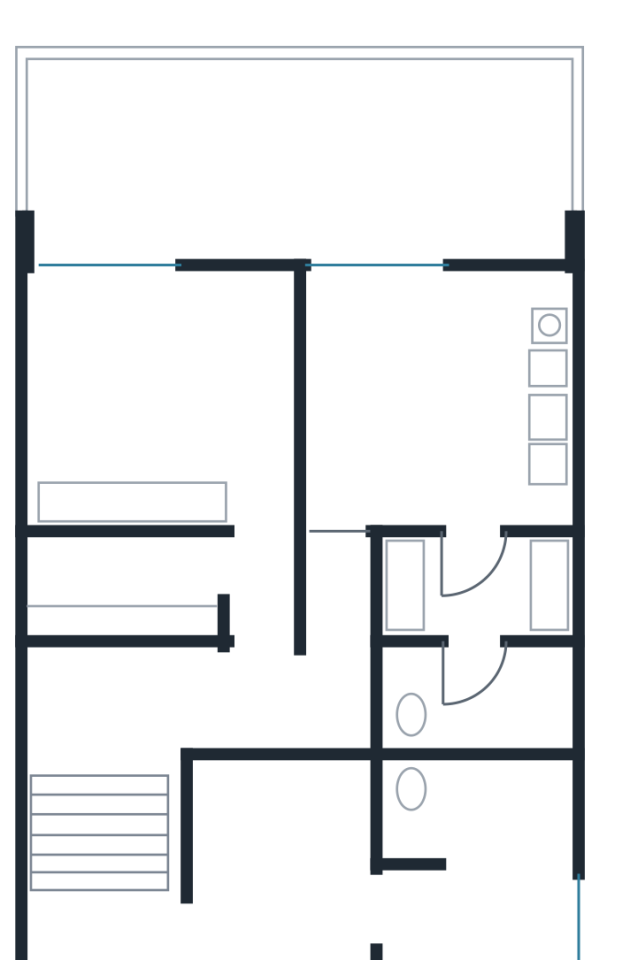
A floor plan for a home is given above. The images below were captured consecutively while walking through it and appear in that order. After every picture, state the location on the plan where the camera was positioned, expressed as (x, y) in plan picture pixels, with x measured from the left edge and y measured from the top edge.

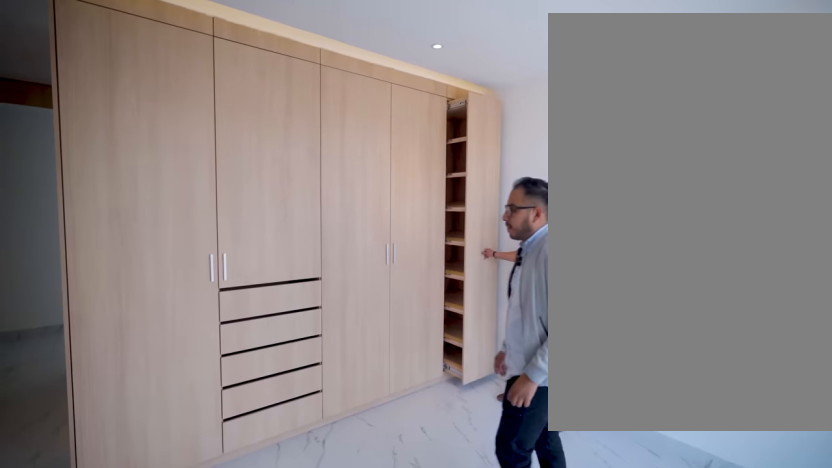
(205, 415)
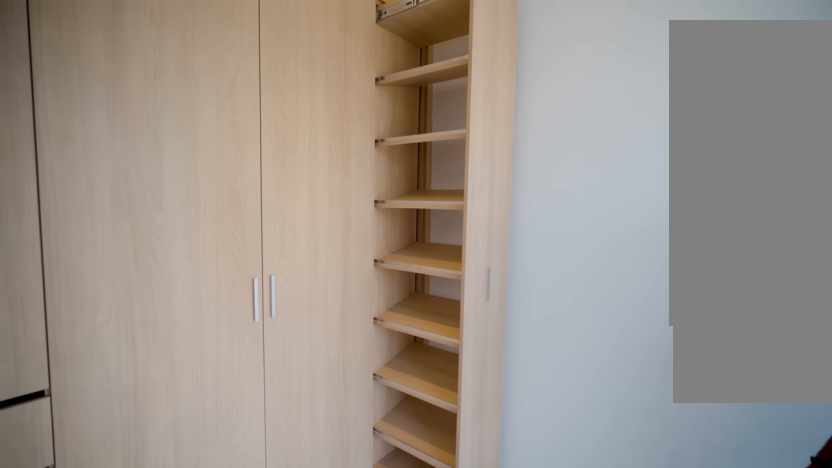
(133, 433)
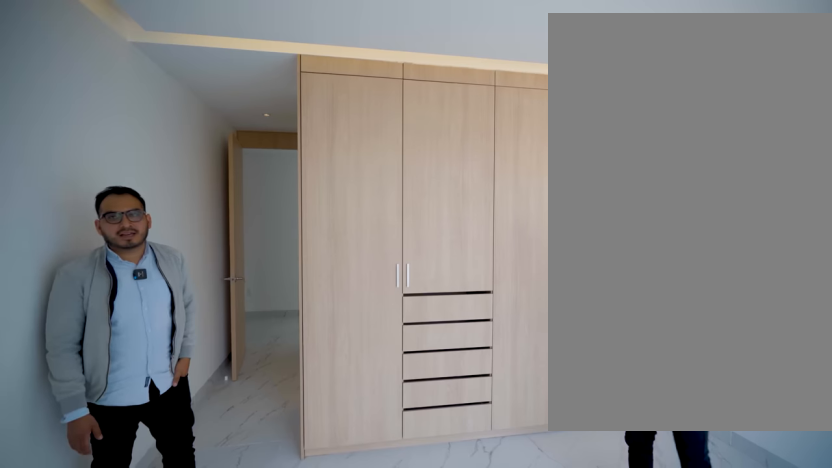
(246, 356)
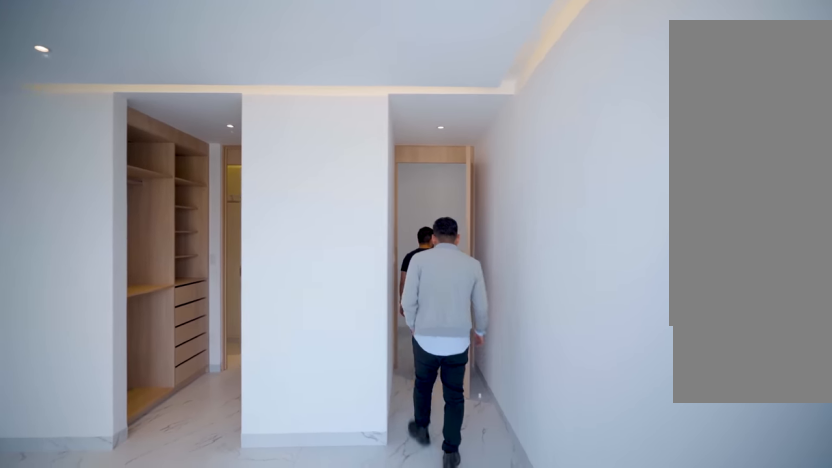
(337, 472)
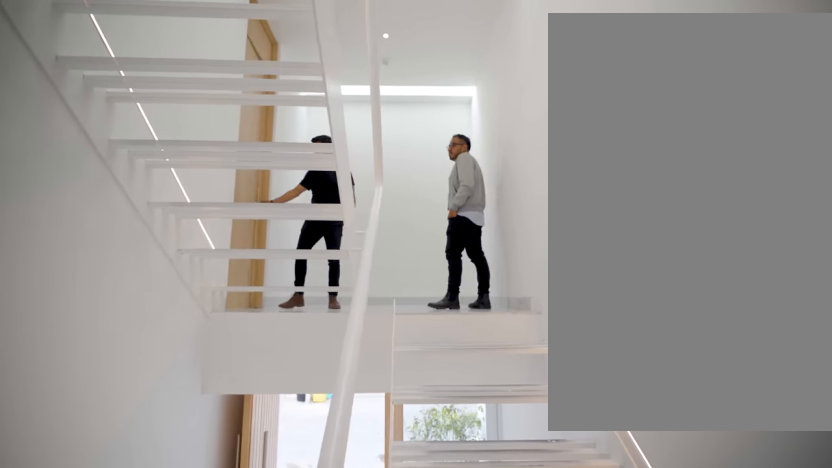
(63, 698)
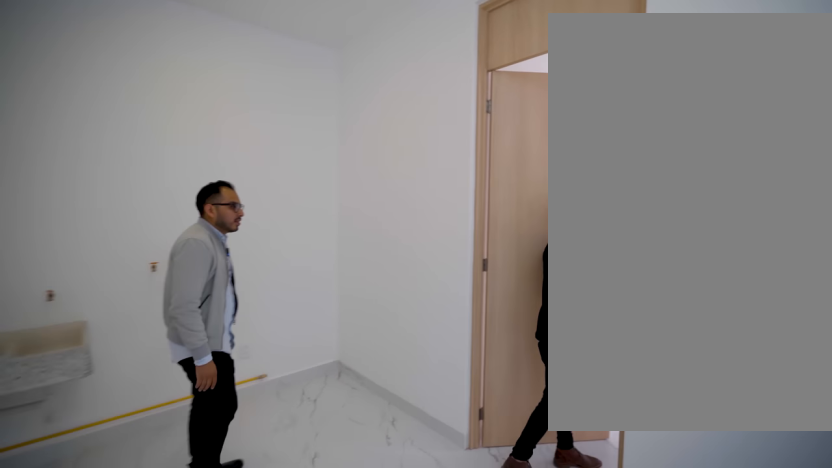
(287, 903)
